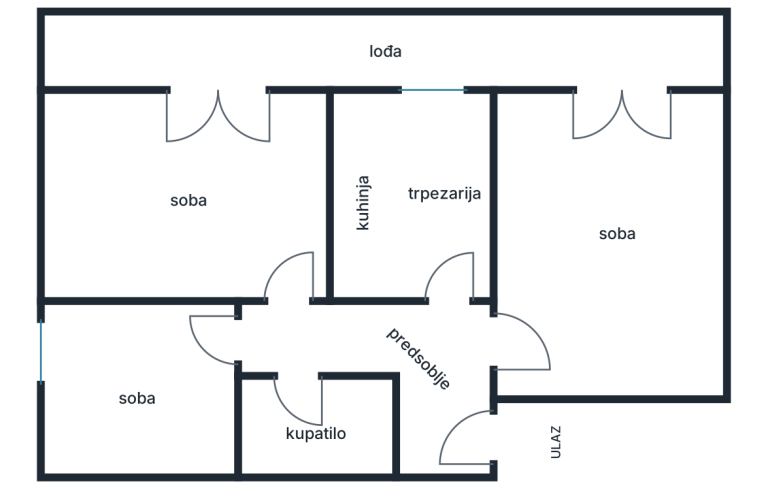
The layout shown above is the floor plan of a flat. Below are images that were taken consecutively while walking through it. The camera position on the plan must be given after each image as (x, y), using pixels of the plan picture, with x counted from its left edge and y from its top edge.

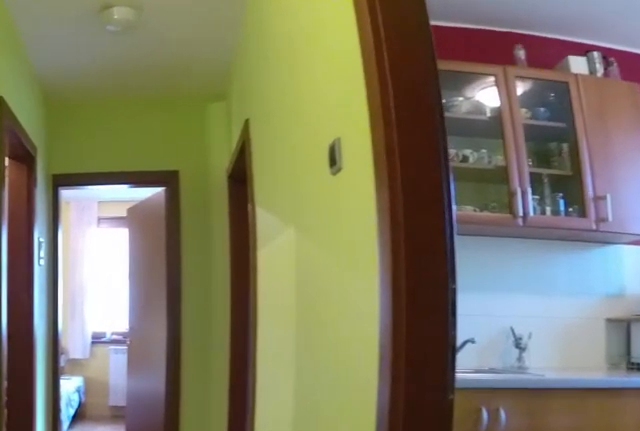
(485, 329)
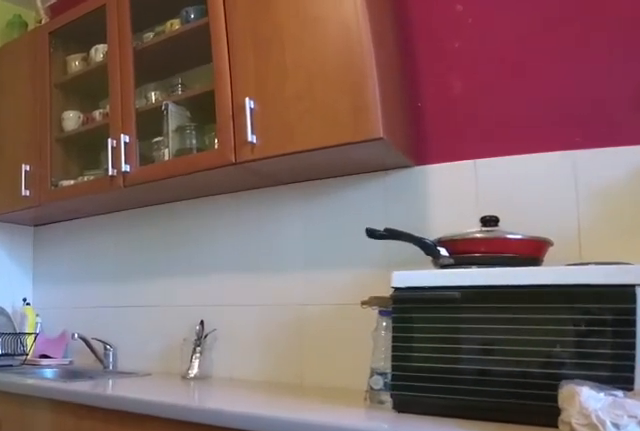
(450, 153)
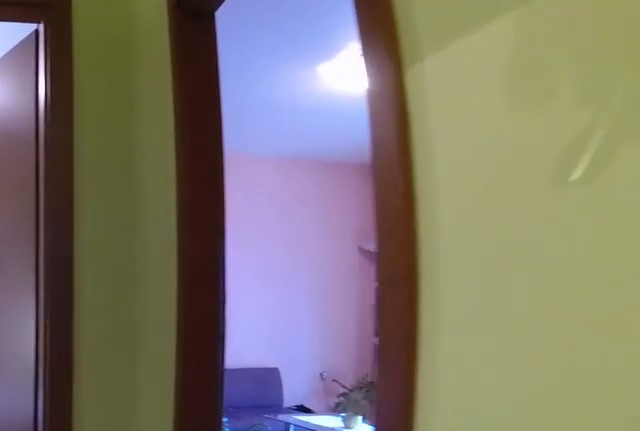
(376, 333)
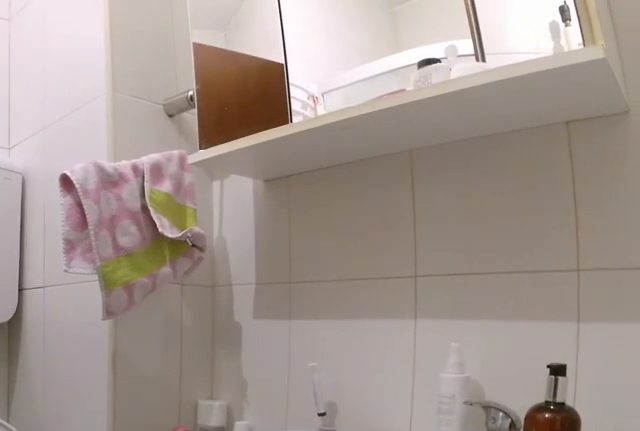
(302, 354)
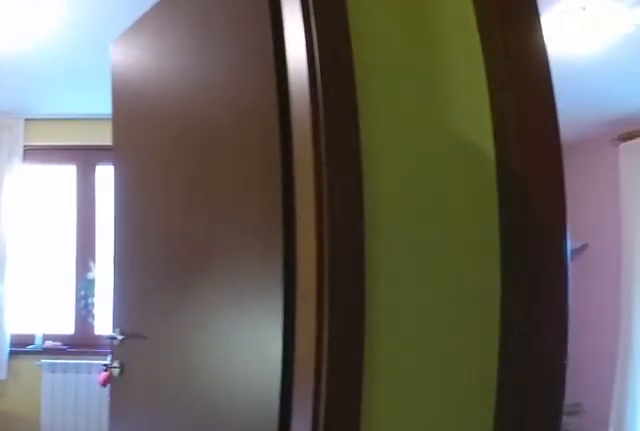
(326, 339)
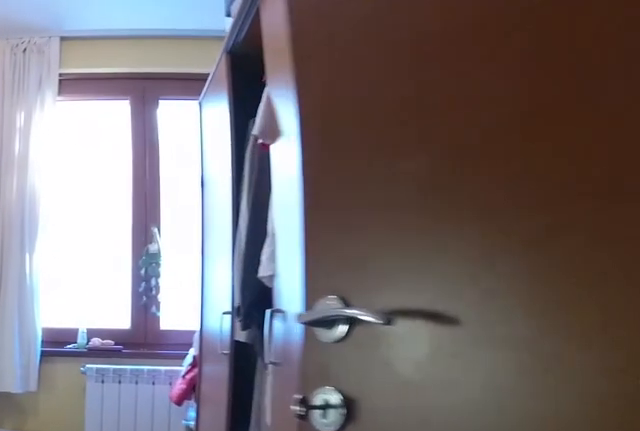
(242, 338)
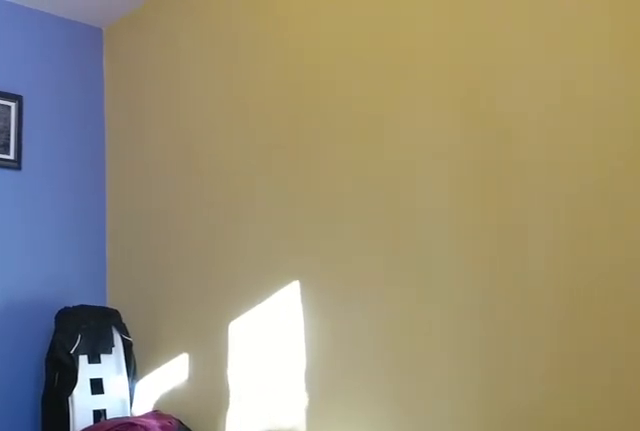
(78, 332)
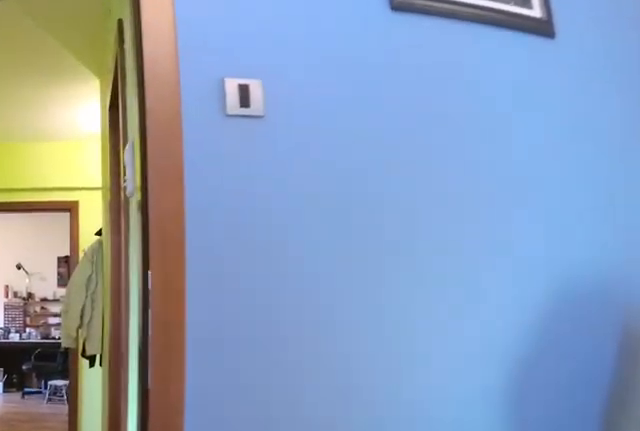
(161, 338)
